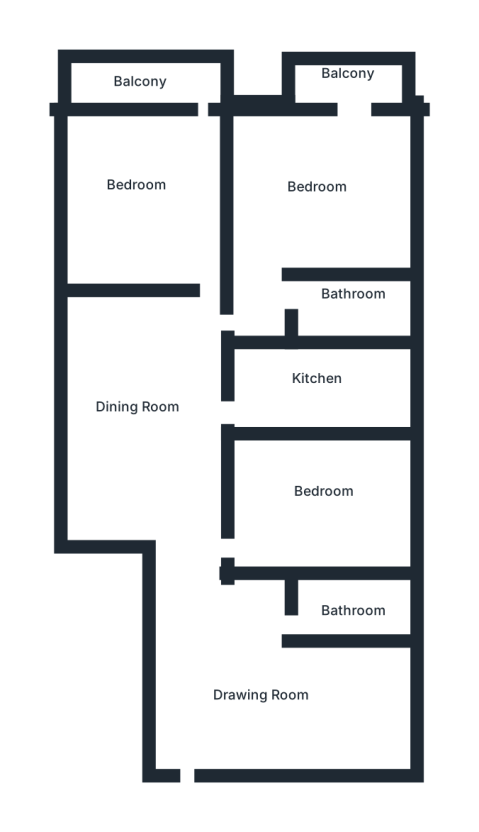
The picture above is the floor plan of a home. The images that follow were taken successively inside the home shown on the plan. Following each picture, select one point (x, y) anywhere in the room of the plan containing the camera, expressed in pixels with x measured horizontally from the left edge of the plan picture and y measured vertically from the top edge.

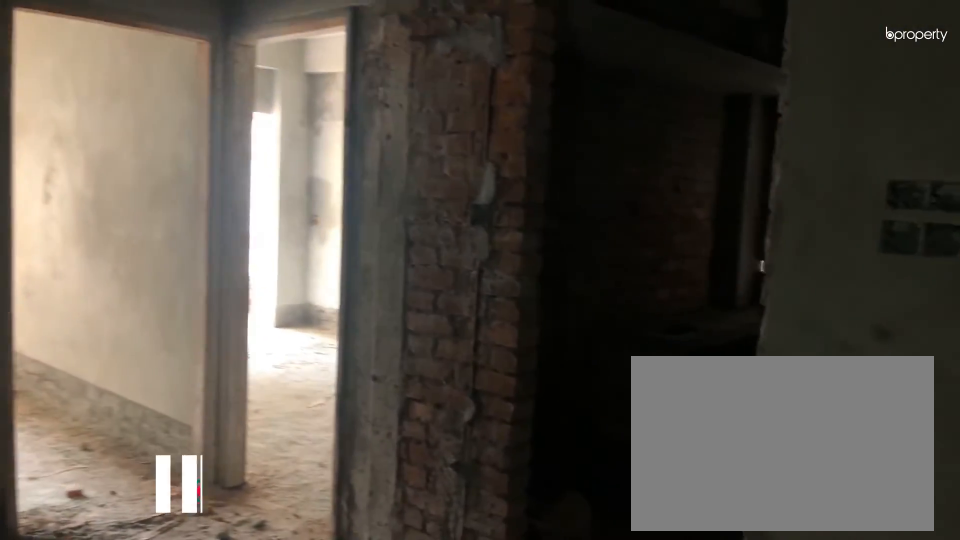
(153, 409)
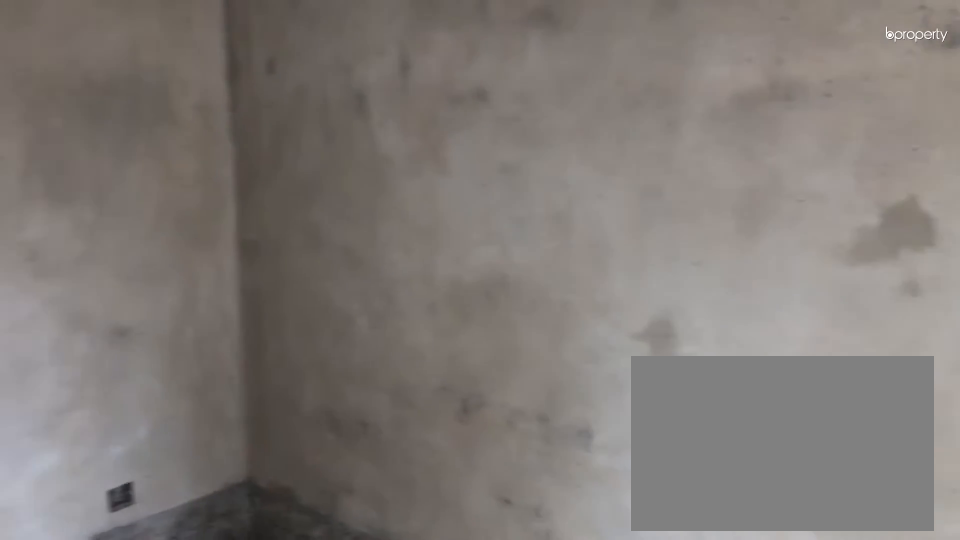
(158, 180)
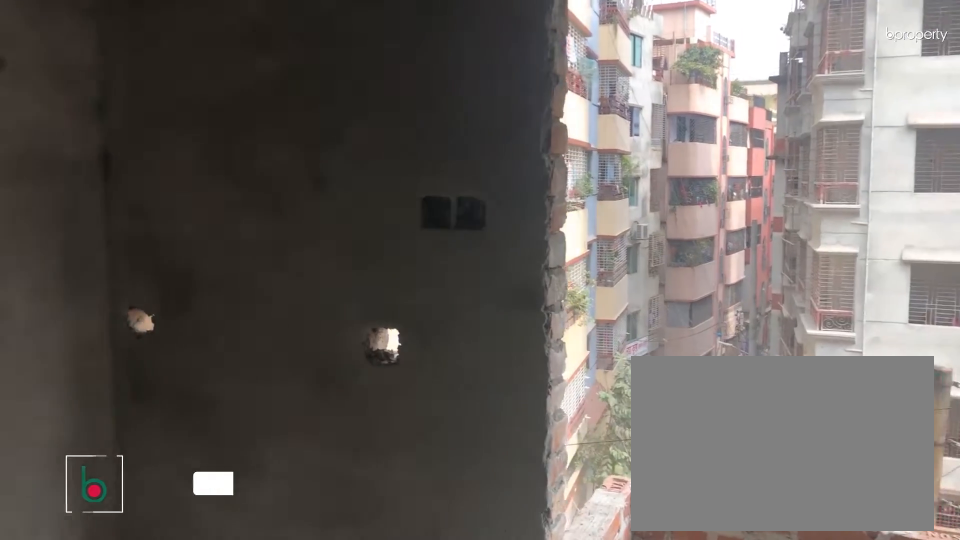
(338, 165)
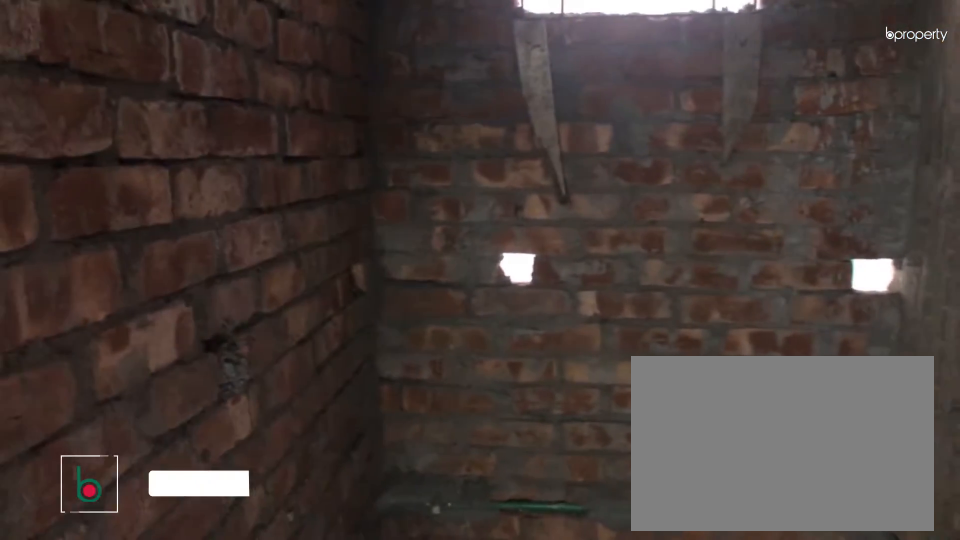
(345, 302)
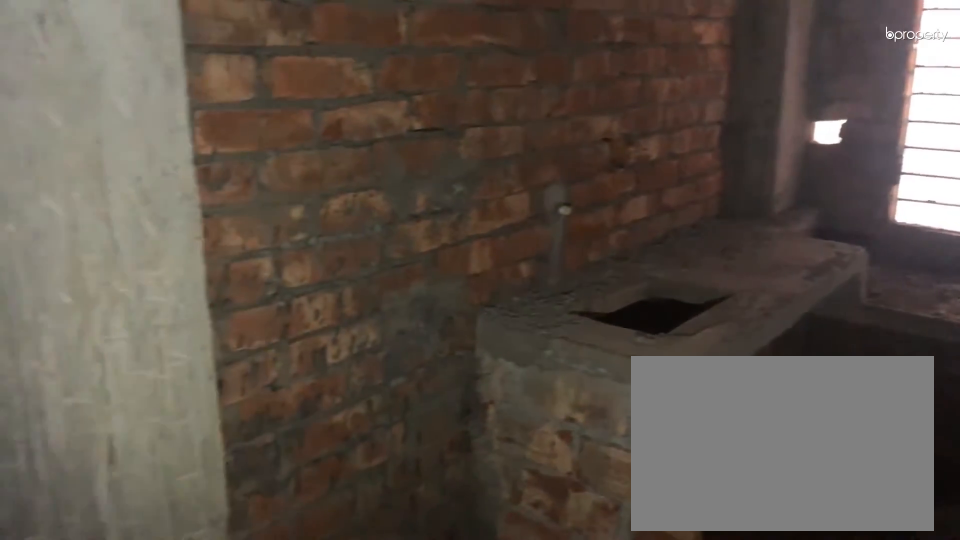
(320, 401)
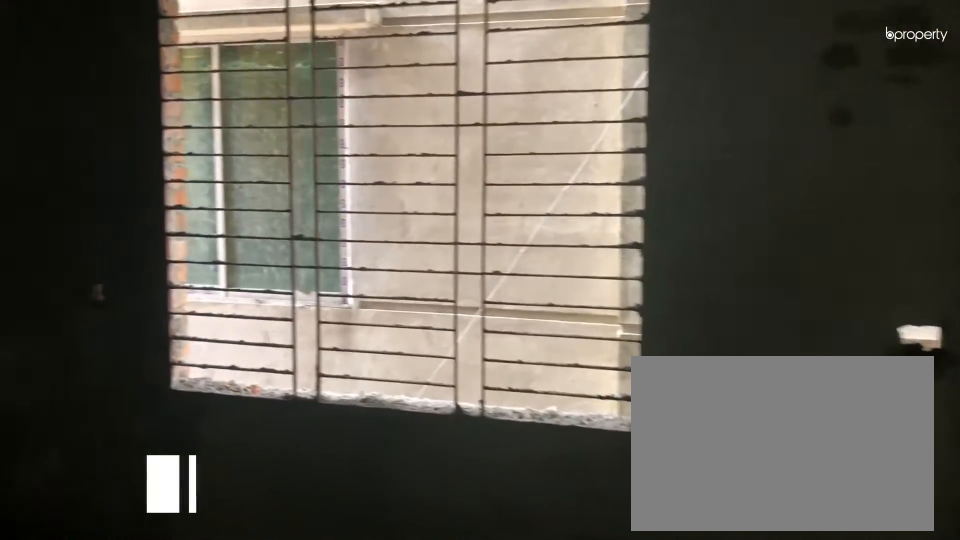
(324, 510)
